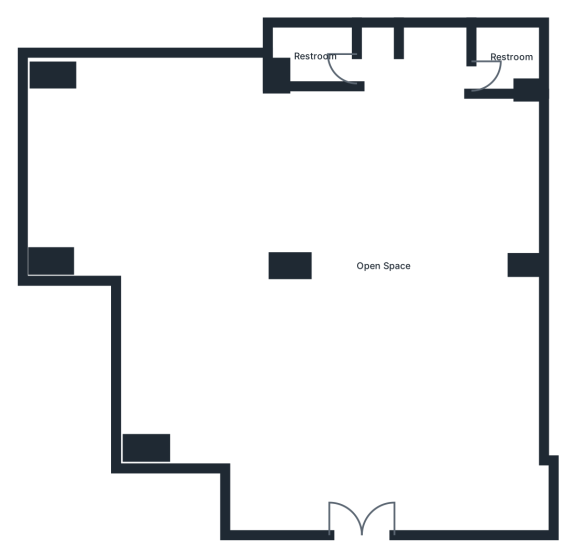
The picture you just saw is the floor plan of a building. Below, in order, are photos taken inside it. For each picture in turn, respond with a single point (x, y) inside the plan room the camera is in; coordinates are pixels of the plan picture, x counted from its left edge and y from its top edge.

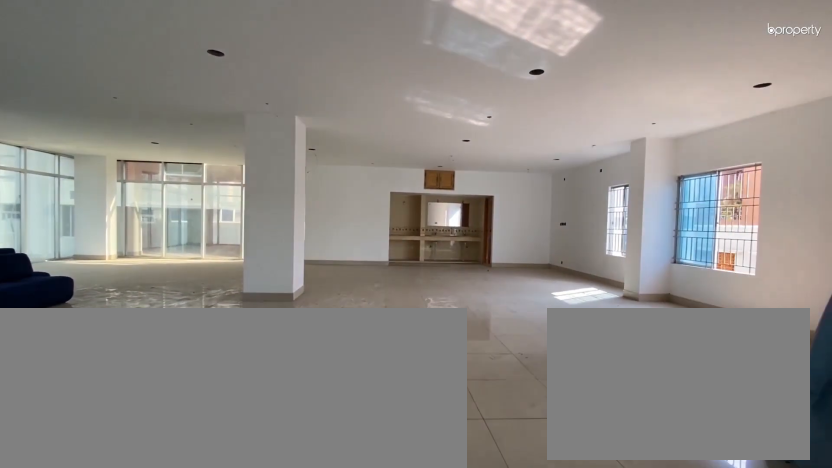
(362, 481)
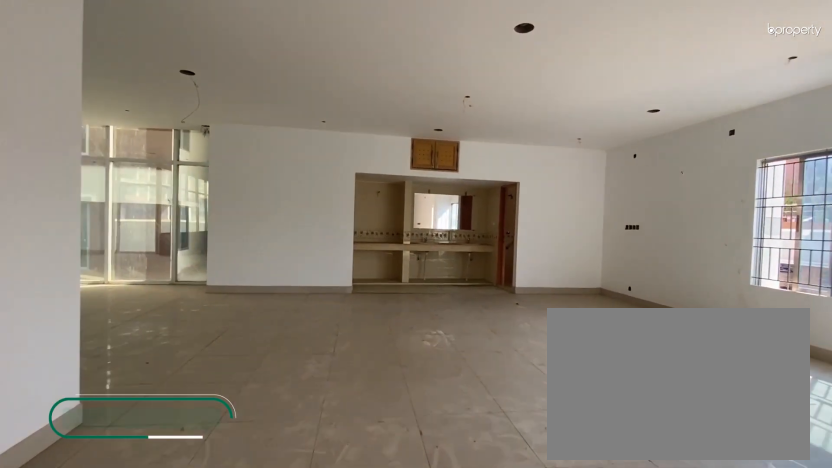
(381, 275)
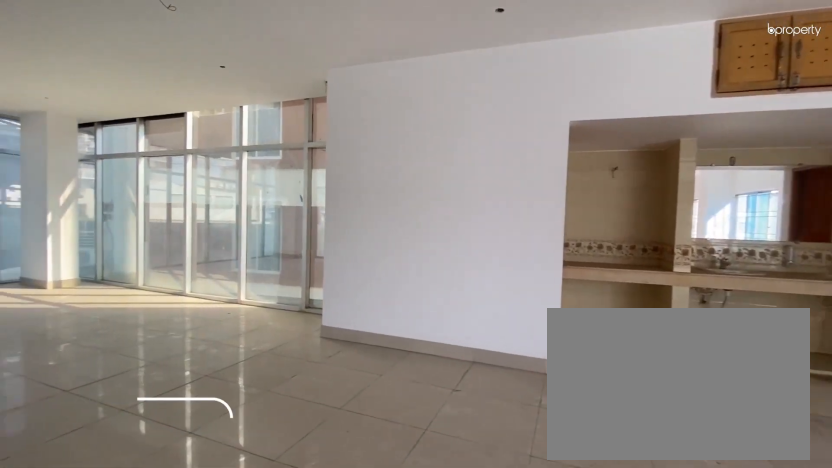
(288, 171)
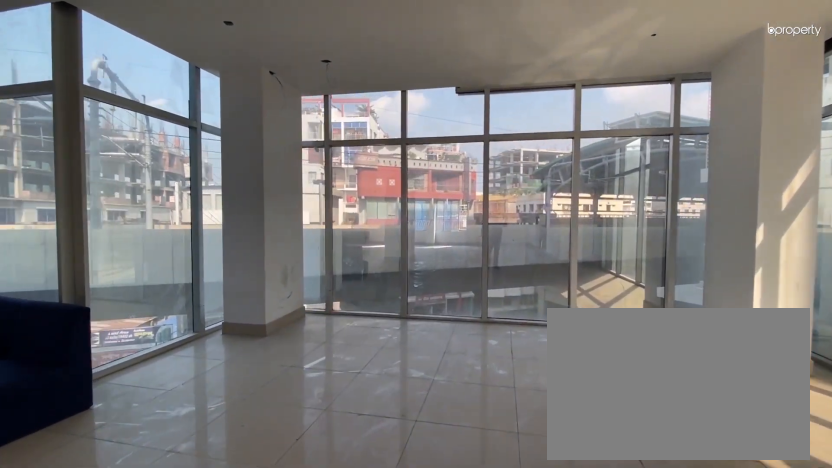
(161, 171)
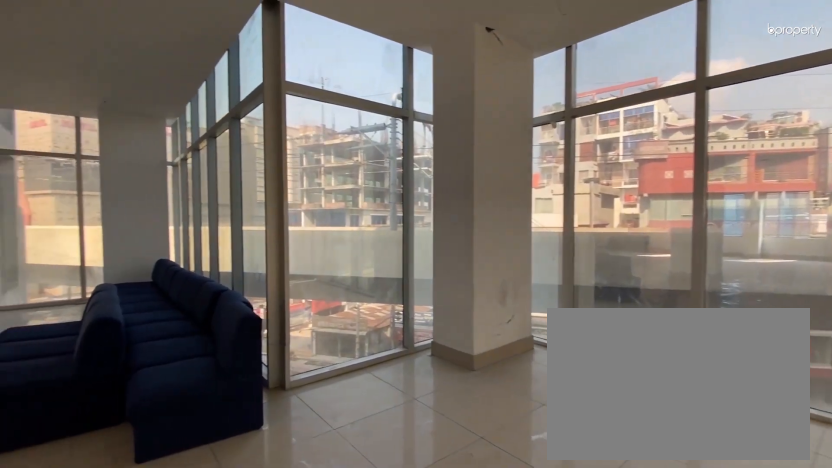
(161, 171)
